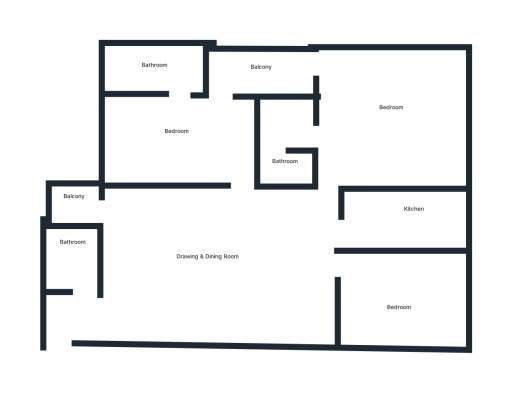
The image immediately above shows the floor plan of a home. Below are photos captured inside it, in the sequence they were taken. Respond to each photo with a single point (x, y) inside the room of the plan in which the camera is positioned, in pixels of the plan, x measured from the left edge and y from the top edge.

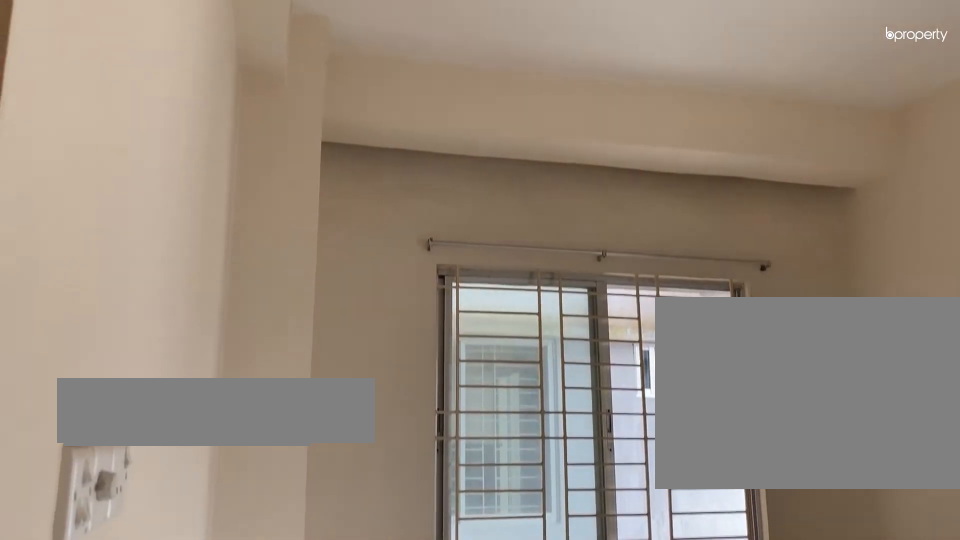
(176, 134)
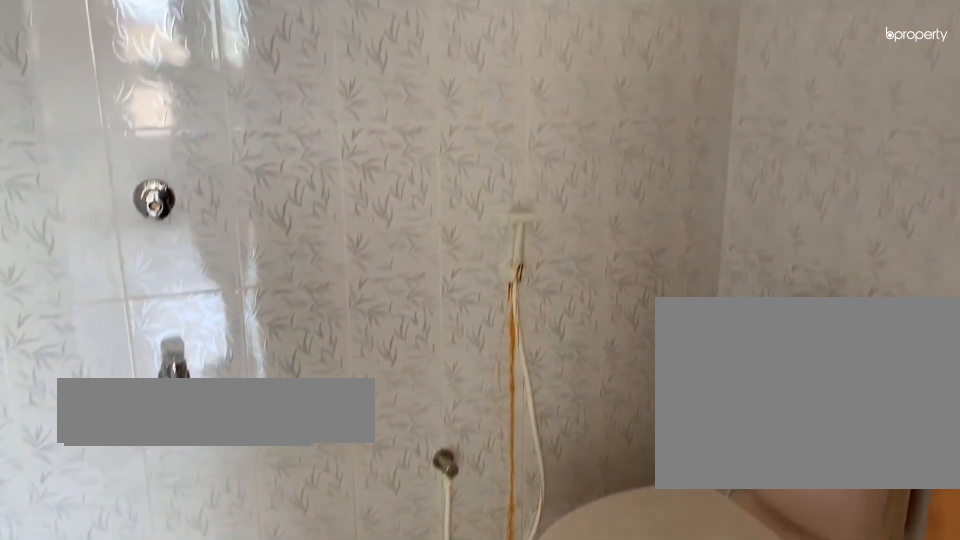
(285, 140)
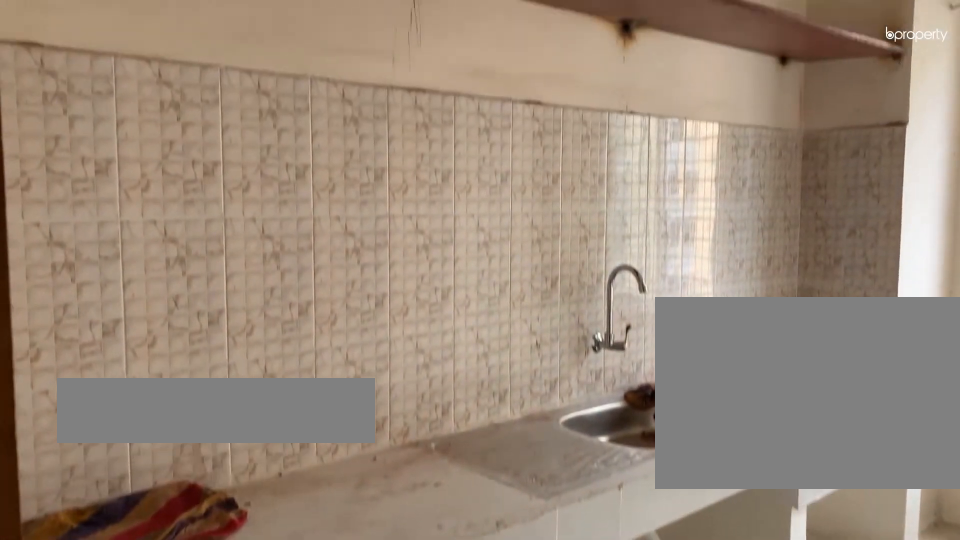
(392, 227)
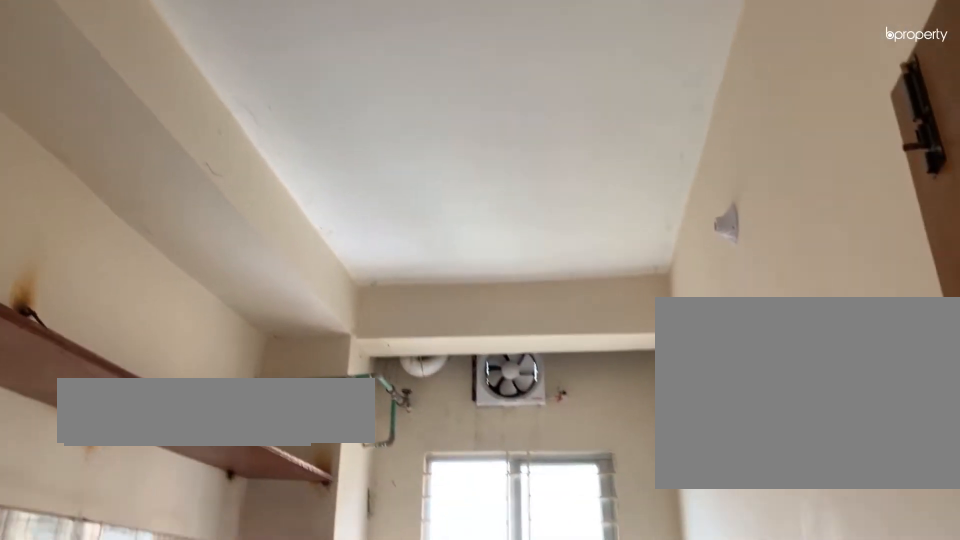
(392, 227)
